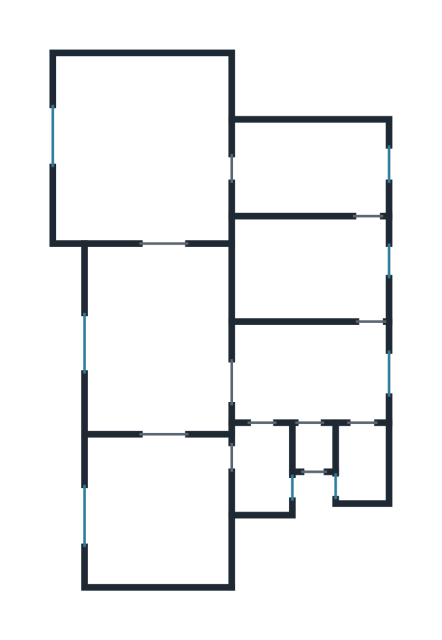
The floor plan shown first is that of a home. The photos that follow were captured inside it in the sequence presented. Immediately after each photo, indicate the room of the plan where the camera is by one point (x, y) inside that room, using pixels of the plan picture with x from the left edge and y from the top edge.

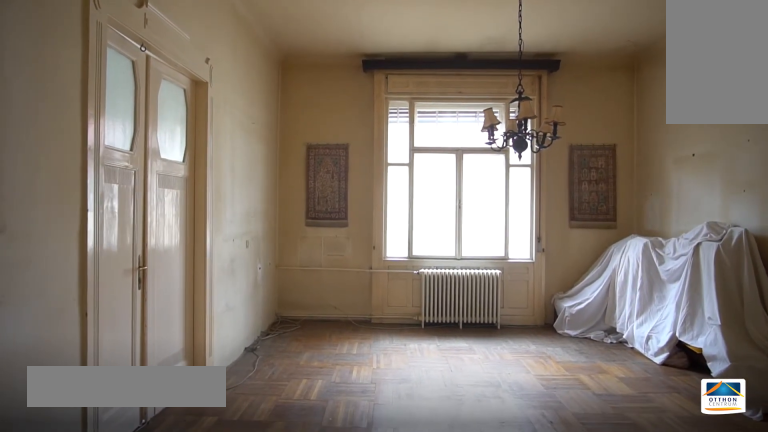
(157, 337)
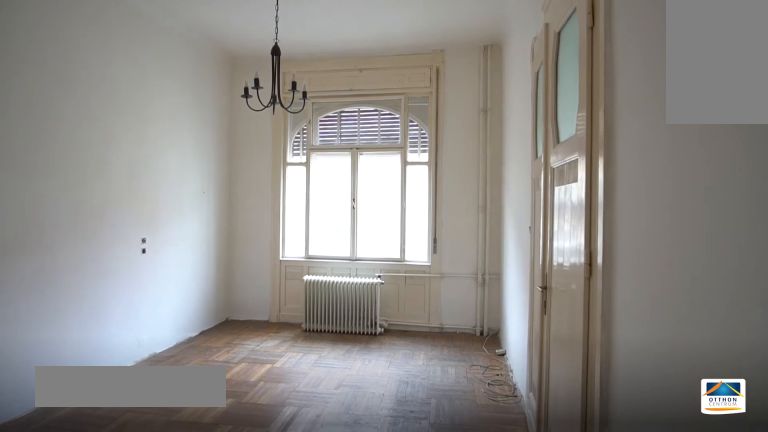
(161, 511)
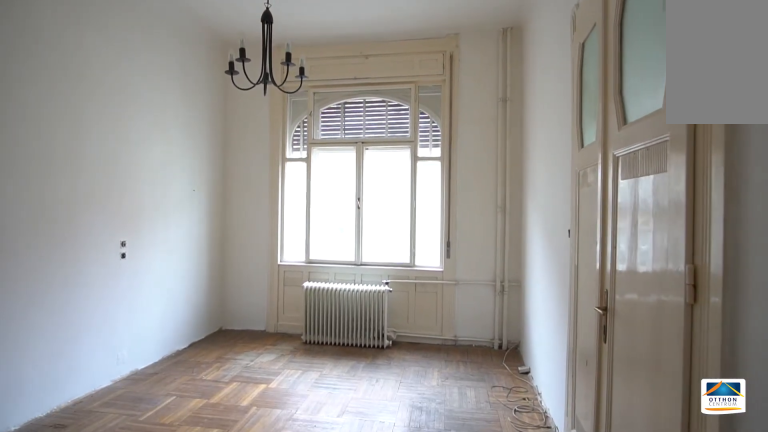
(160, 509)
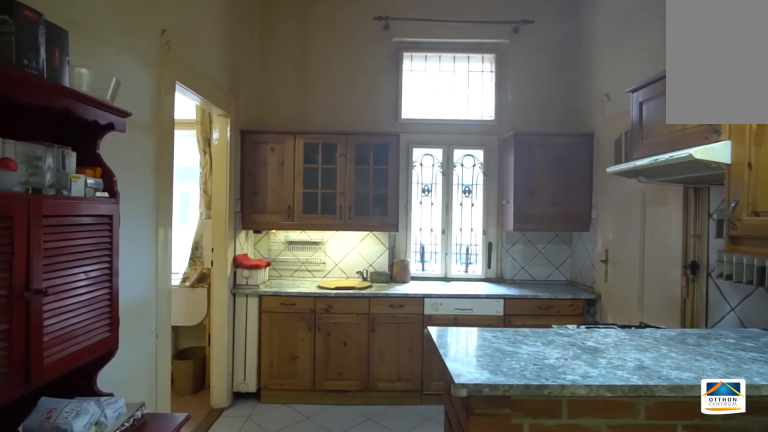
(314, 259)
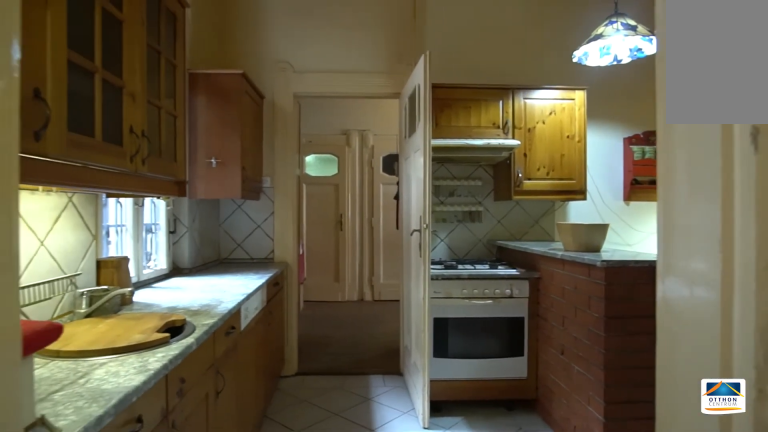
(314, 259)
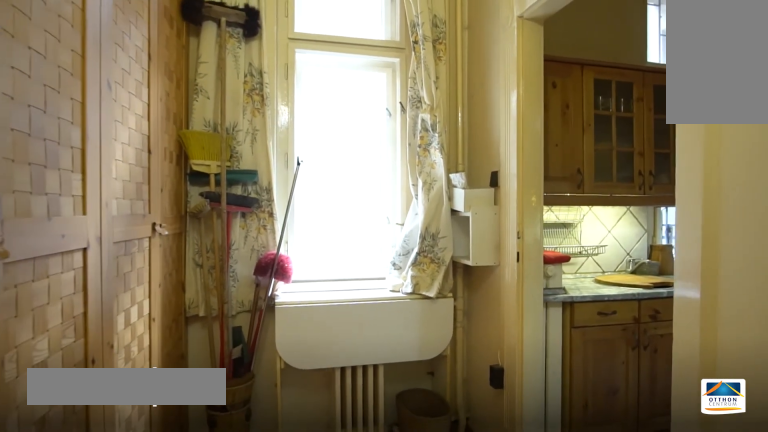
(320, 160)
